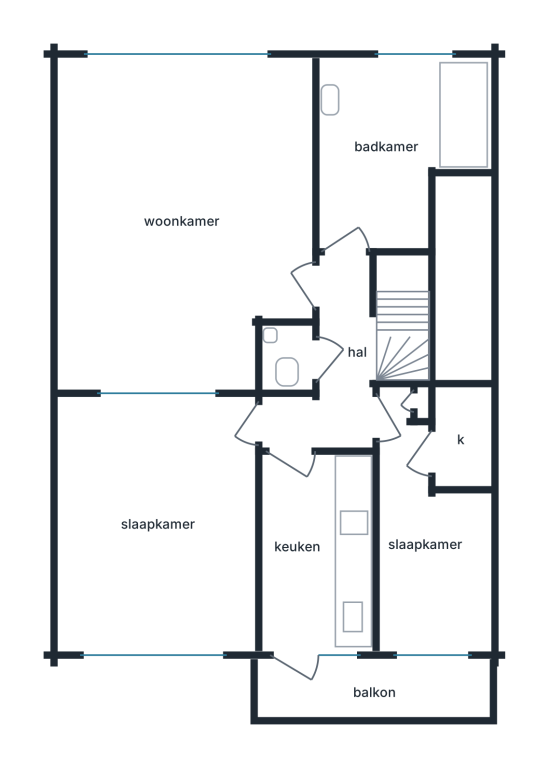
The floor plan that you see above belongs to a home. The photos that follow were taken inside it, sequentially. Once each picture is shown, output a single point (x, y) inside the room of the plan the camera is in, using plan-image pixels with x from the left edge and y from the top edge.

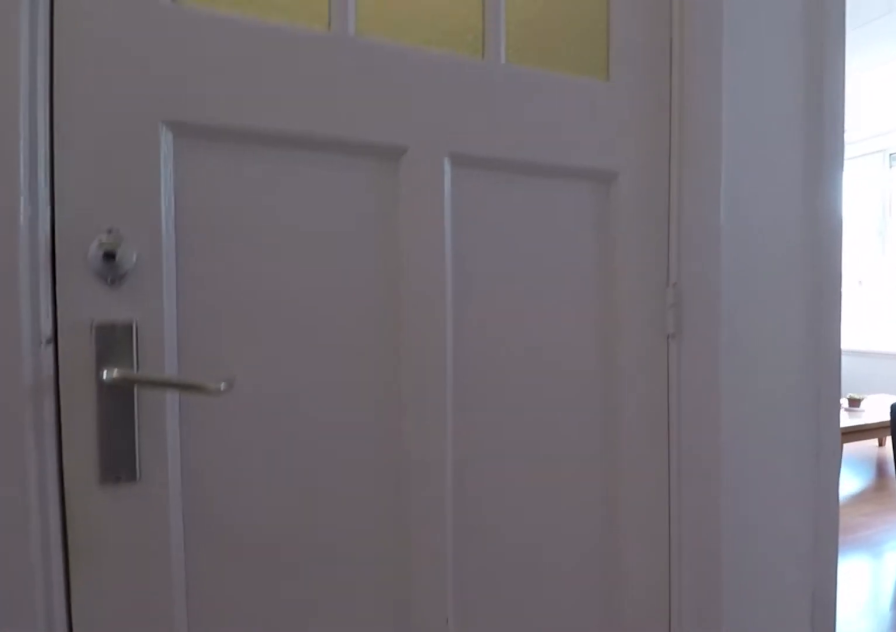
(335, 364)
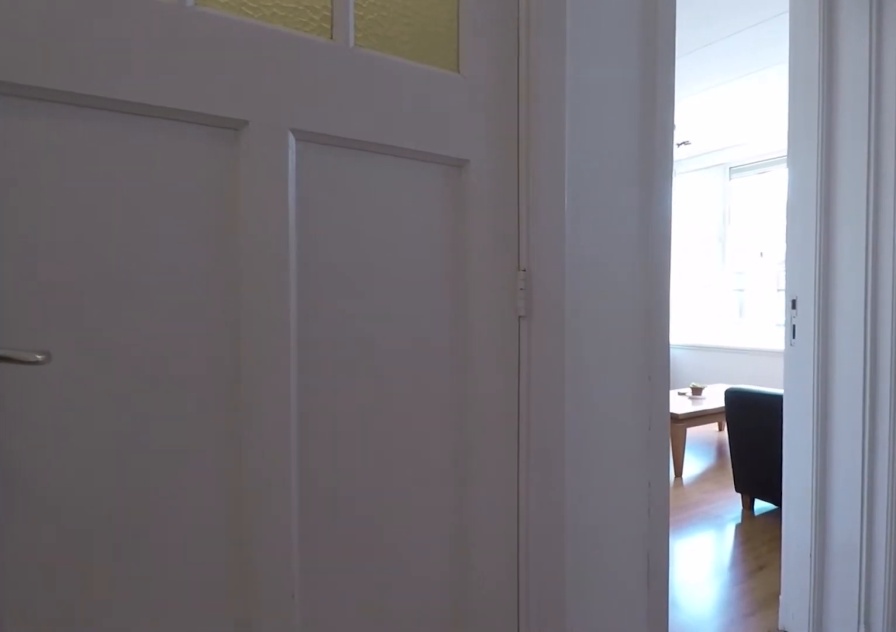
(335, 364)
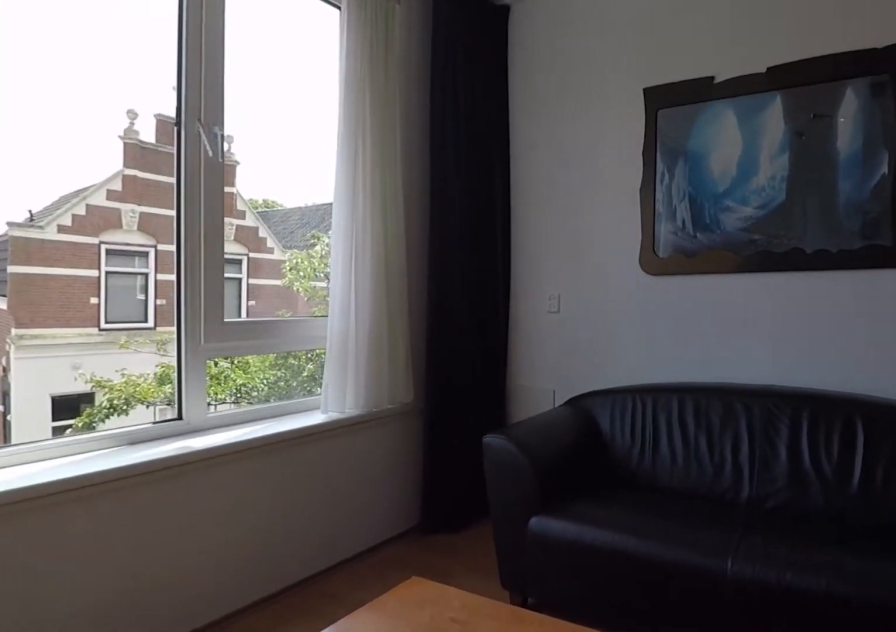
(182, 220)
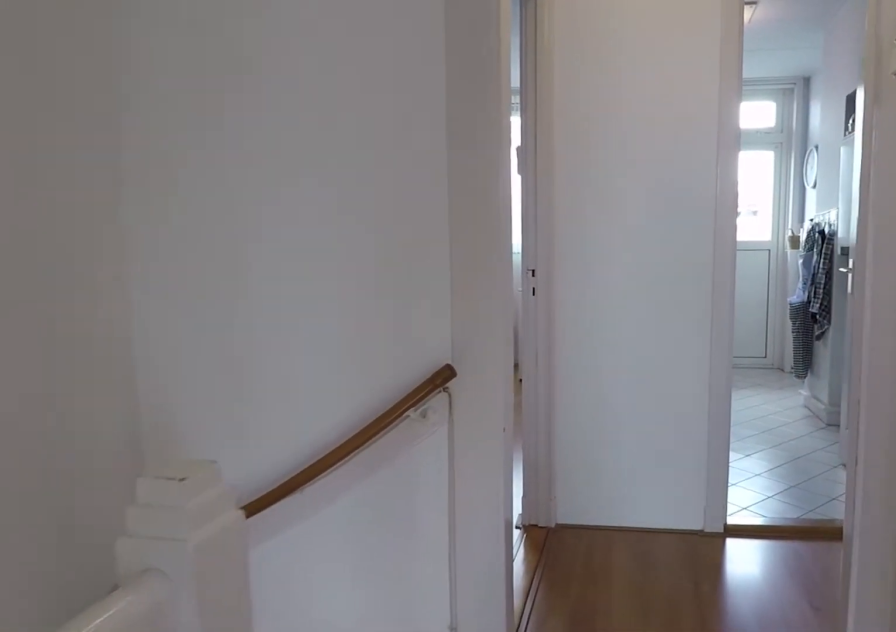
(334, 364)
